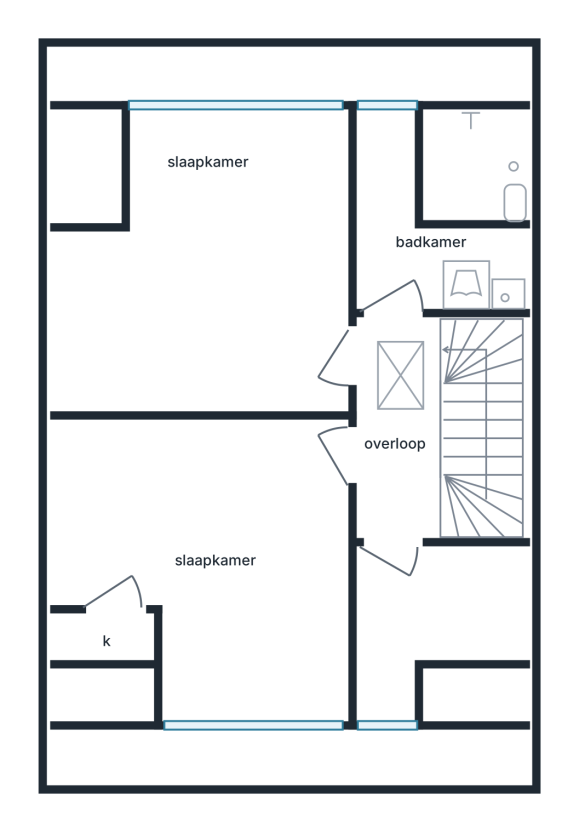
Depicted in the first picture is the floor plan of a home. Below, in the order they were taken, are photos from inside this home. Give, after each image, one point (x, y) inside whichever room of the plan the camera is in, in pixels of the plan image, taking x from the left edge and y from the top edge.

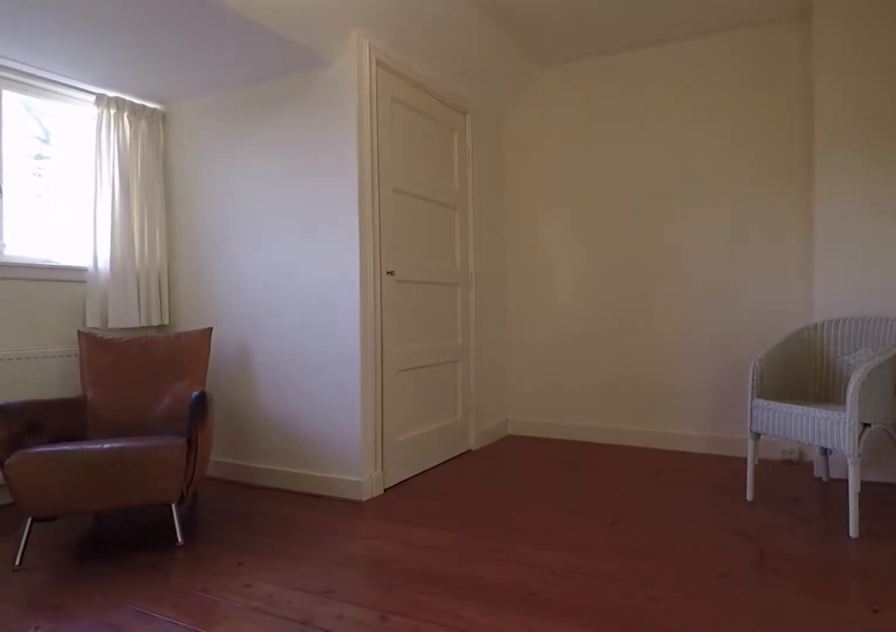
(223, 563)
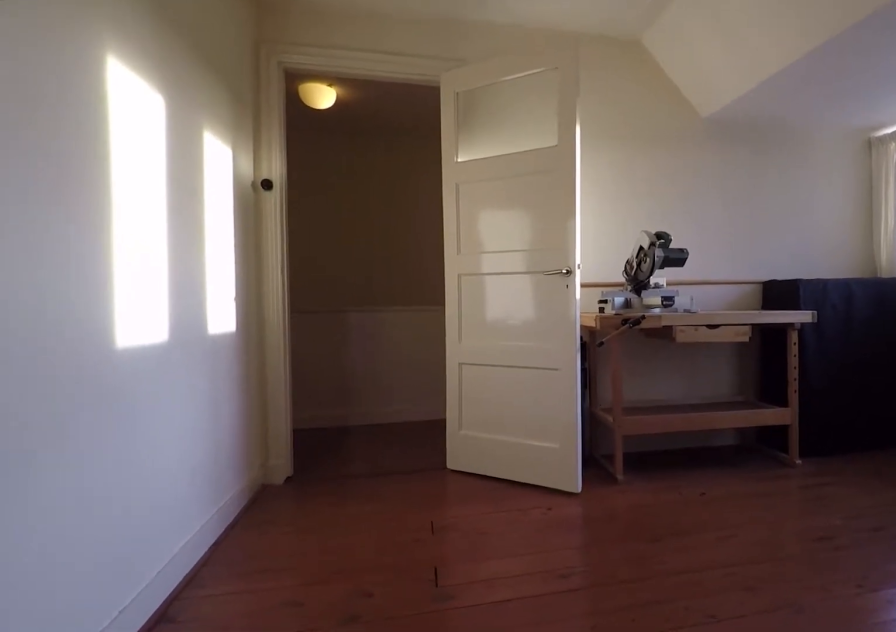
(223, 563)
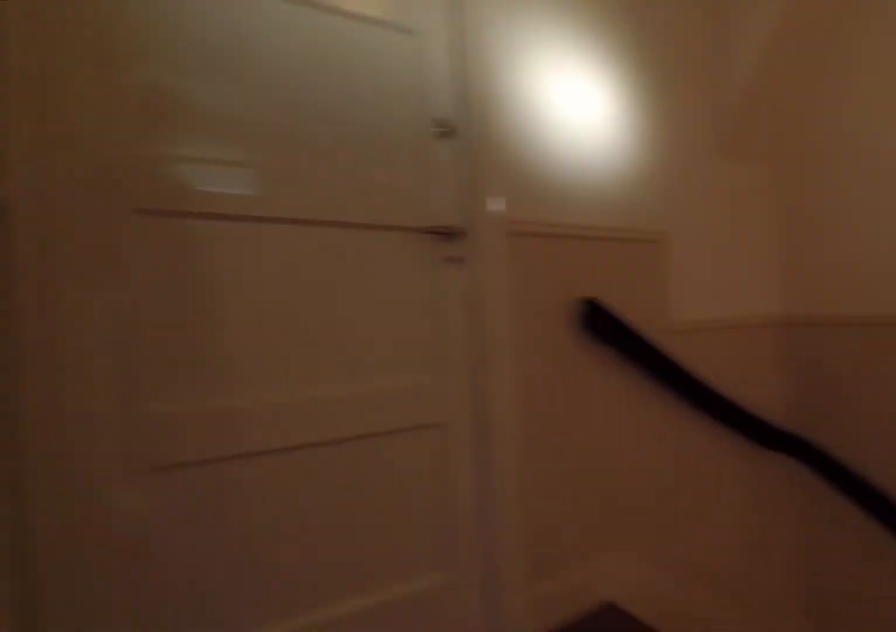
(398, 430)
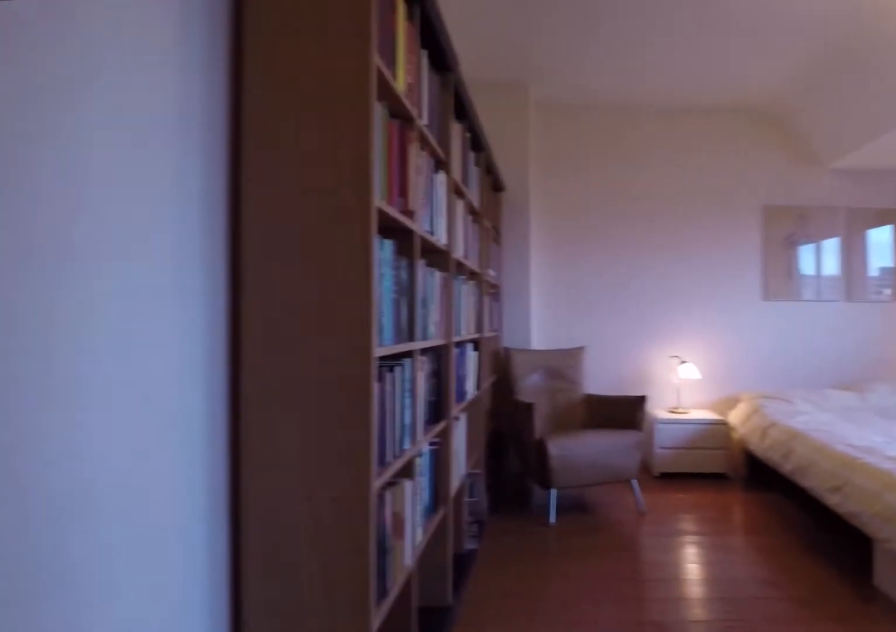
(203, 273)
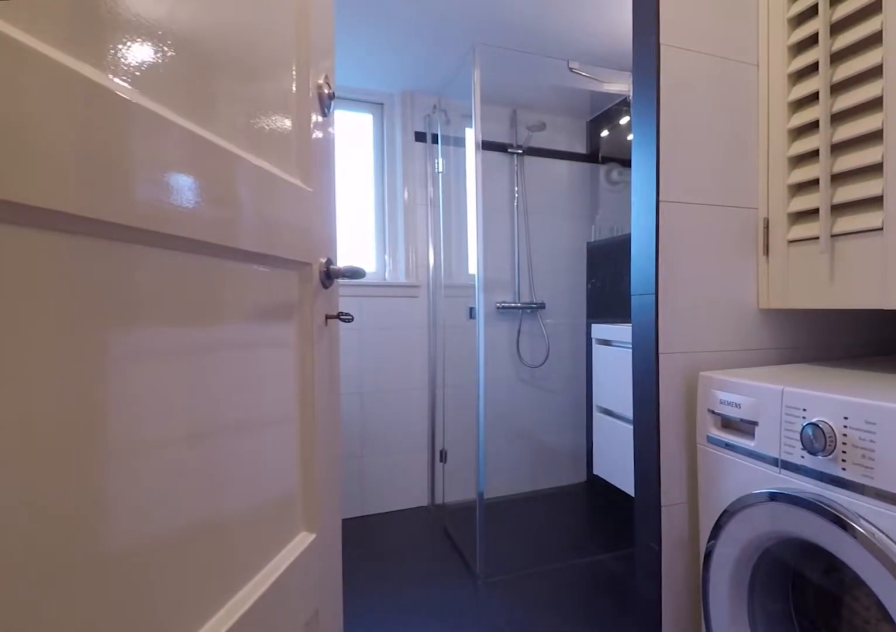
(422, 236)
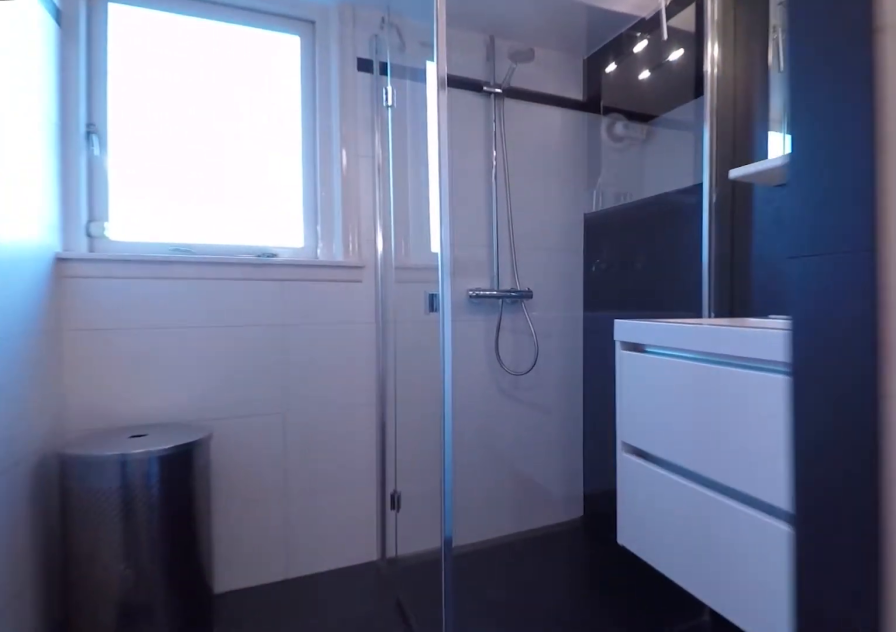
(422, 236)
